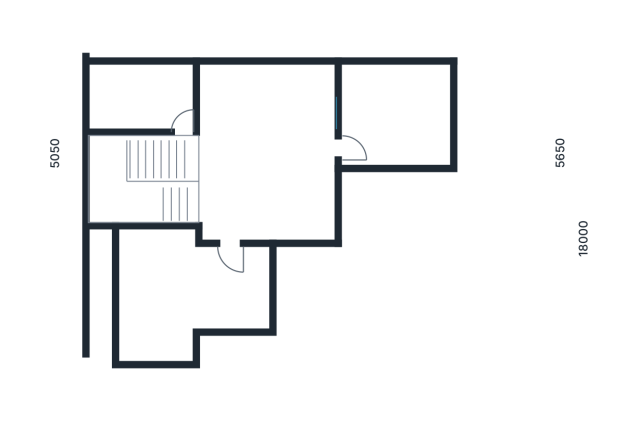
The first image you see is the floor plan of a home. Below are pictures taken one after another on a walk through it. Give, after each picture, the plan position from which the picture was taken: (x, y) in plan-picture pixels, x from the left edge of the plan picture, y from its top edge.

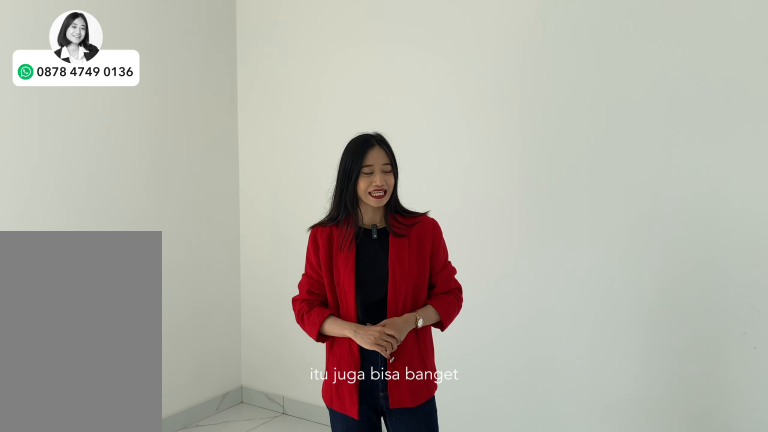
(249, 180)
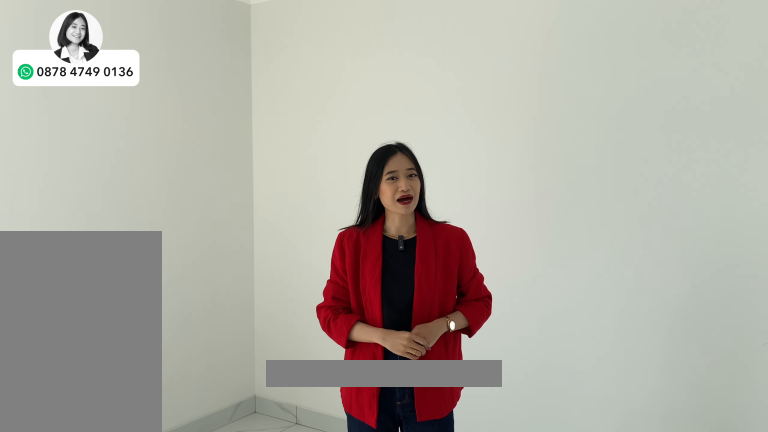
(249, 180)
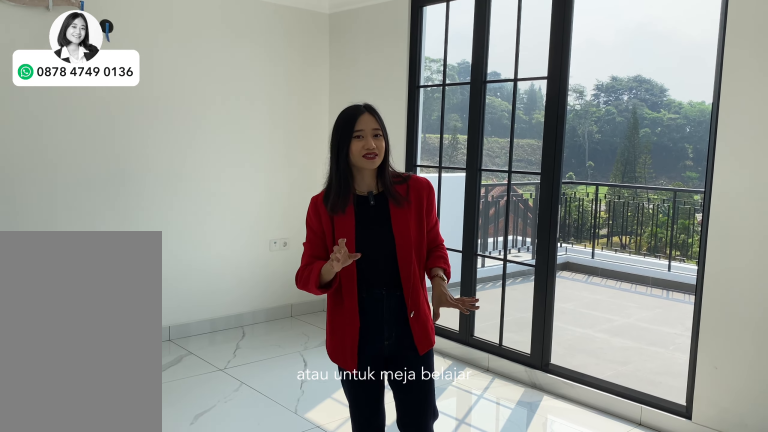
(259, 117)
